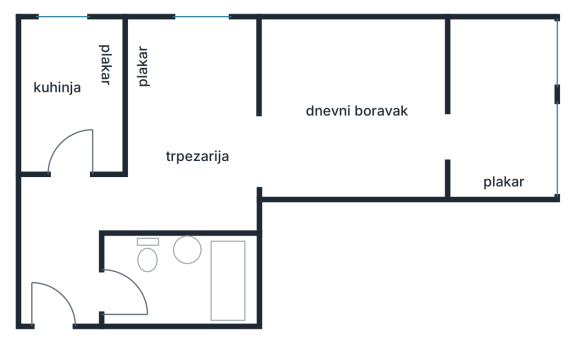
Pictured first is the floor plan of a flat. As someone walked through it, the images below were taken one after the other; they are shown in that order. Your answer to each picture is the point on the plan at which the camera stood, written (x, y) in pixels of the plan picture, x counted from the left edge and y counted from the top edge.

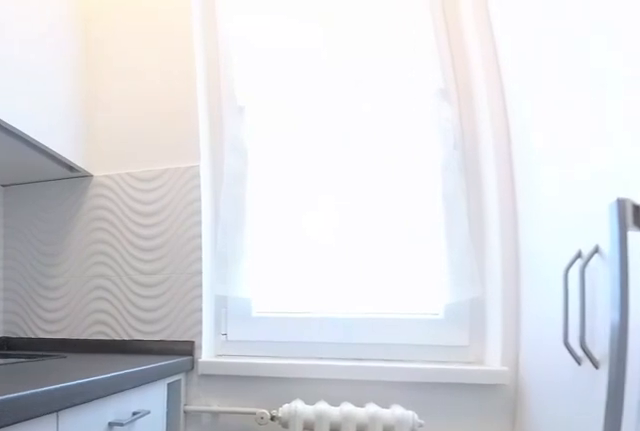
(72, 149)
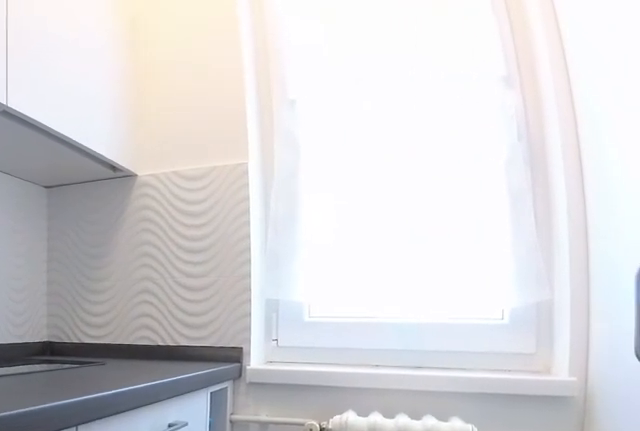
(72, 127)
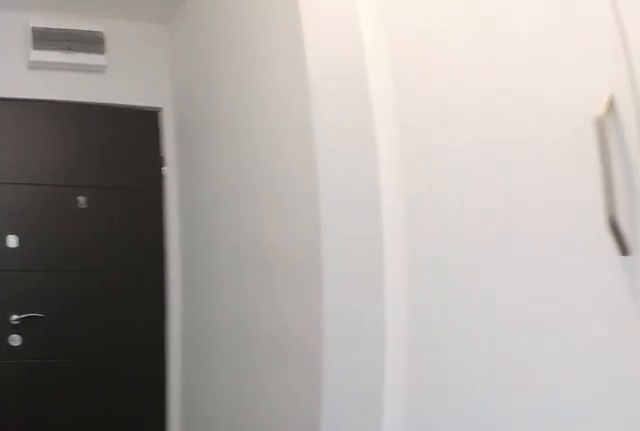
(72, 190)
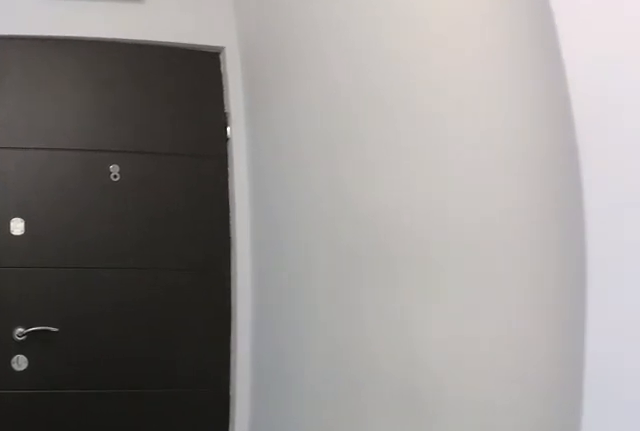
(71, 236)
